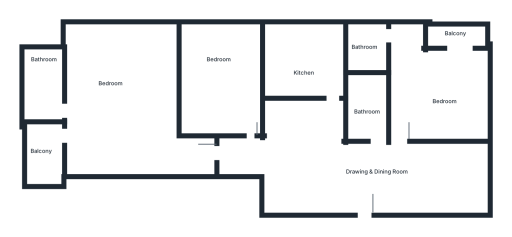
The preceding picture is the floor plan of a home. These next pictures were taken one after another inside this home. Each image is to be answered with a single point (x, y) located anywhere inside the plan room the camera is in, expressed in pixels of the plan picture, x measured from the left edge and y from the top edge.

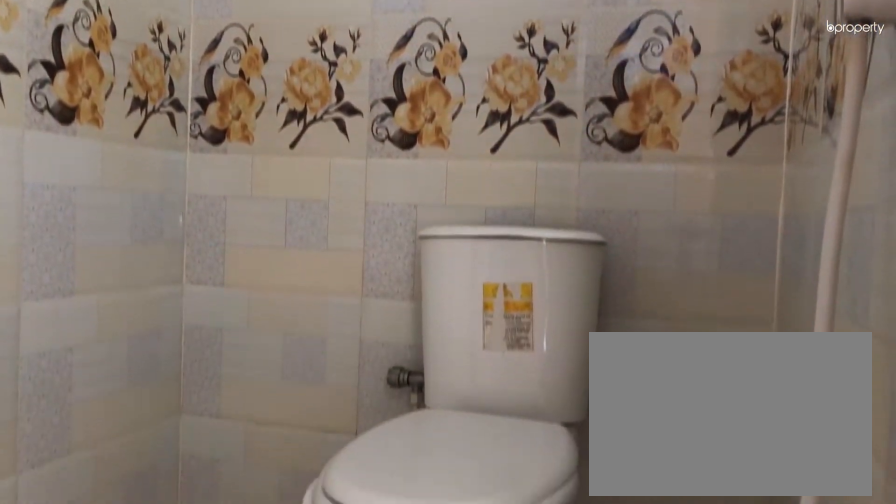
(41, 85)
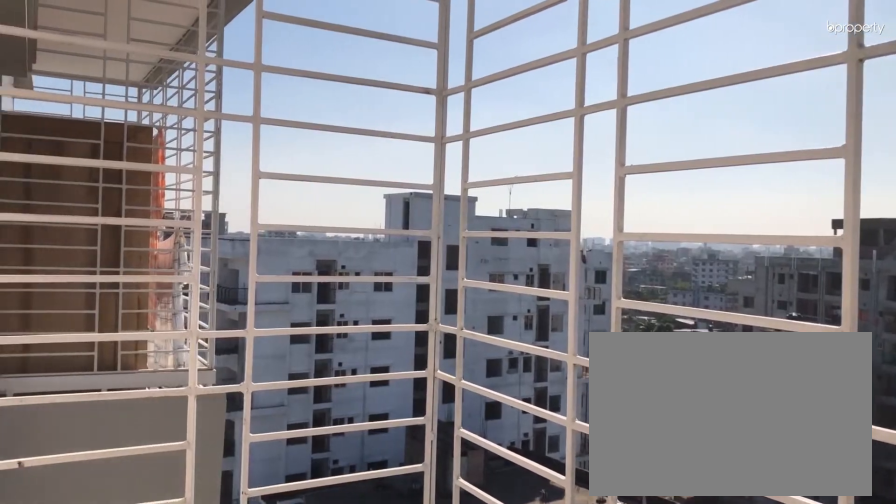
(43, 156)
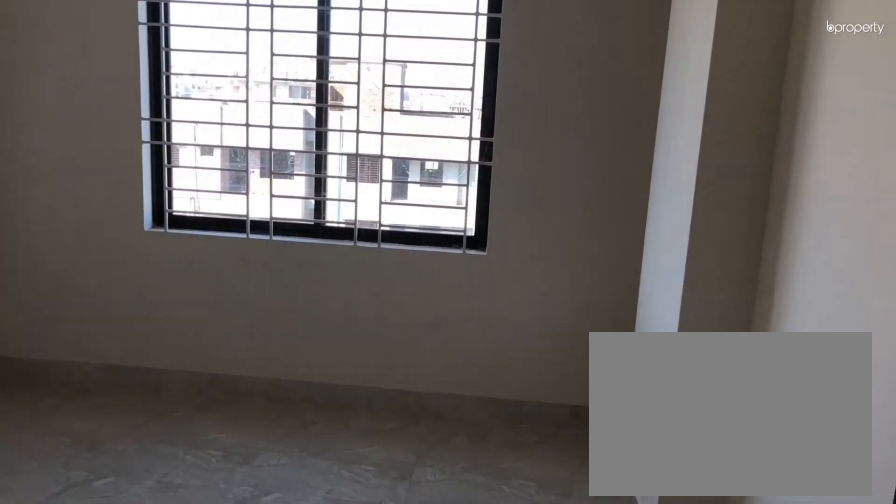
(240, 112)
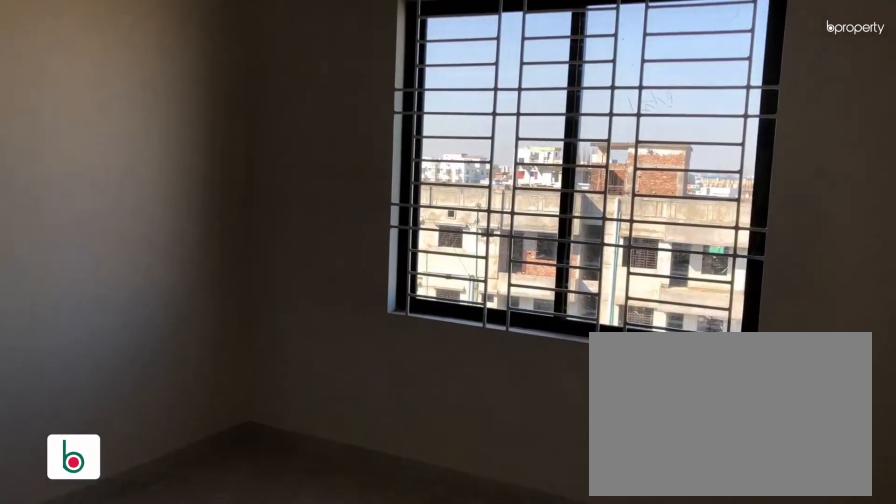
(223, 83)
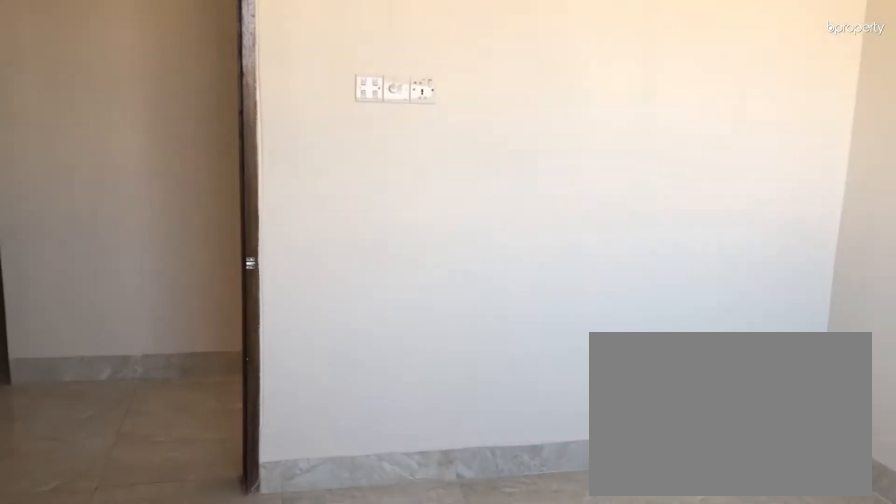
(223, 83)
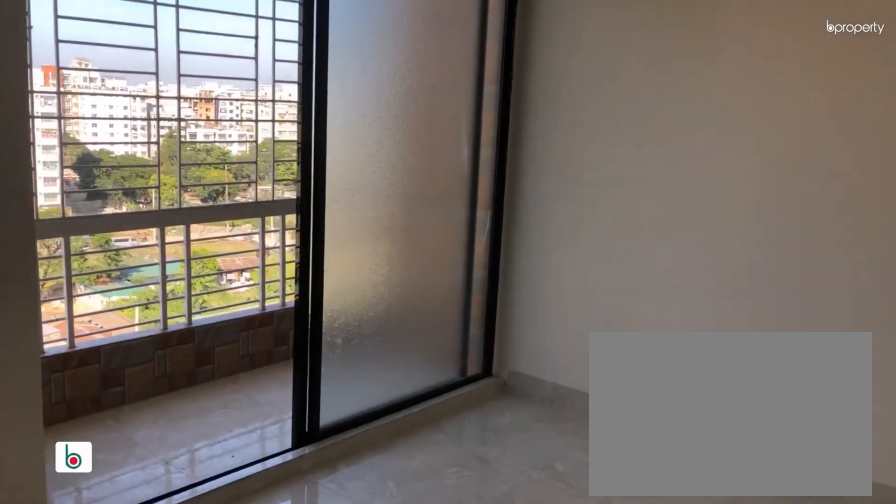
(437, 87)
